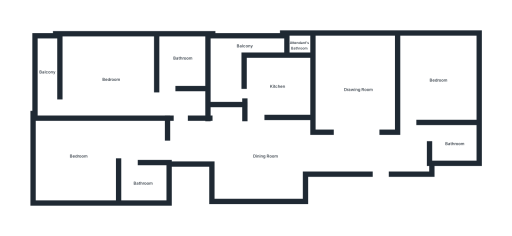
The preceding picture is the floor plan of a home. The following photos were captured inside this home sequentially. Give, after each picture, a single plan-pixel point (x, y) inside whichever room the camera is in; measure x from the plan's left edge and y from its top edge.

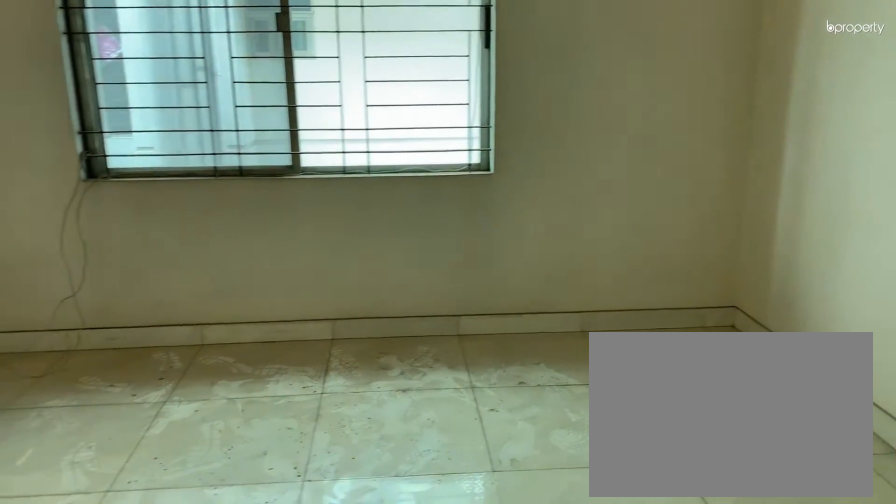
(359, 85)
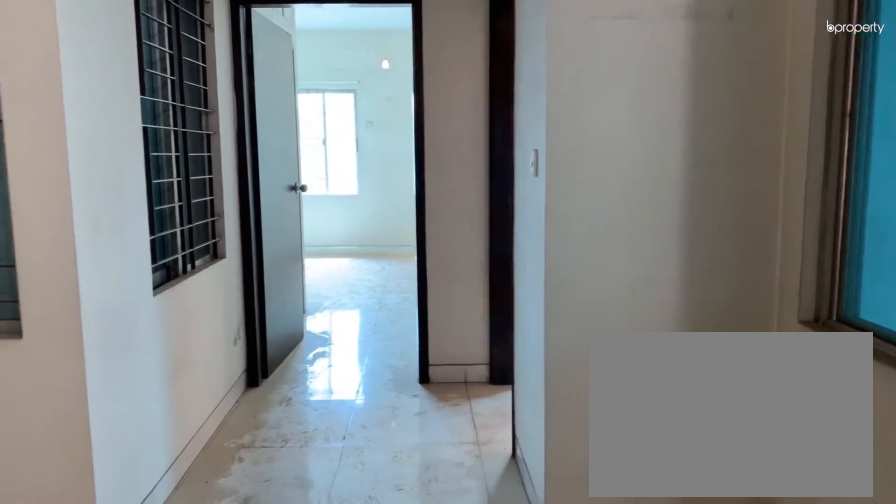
(262, 164)
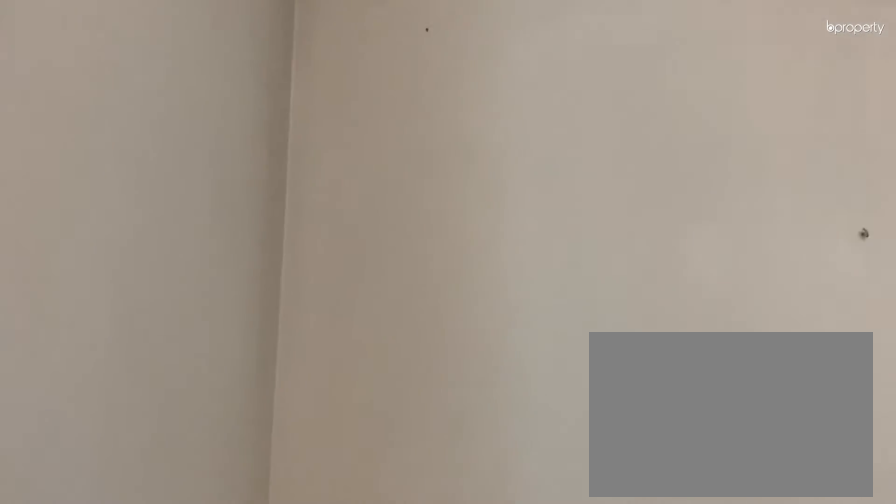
(262, 164)
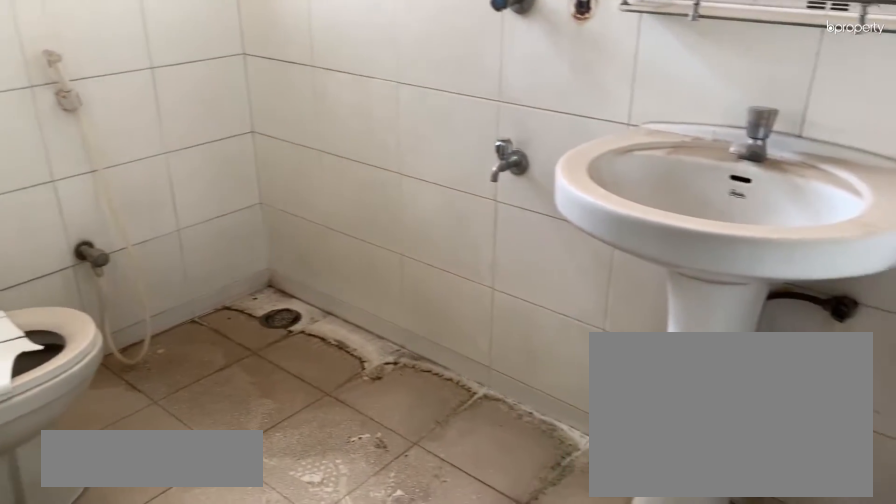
(455, 143)
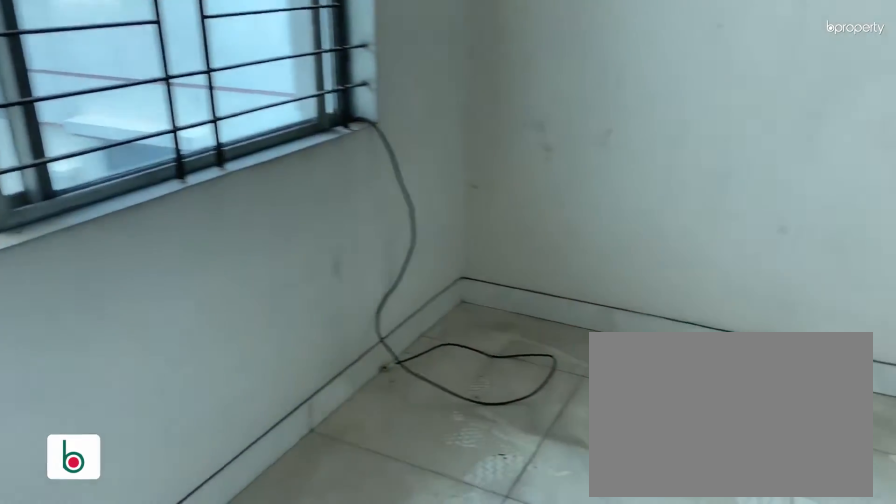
(439, 77)
